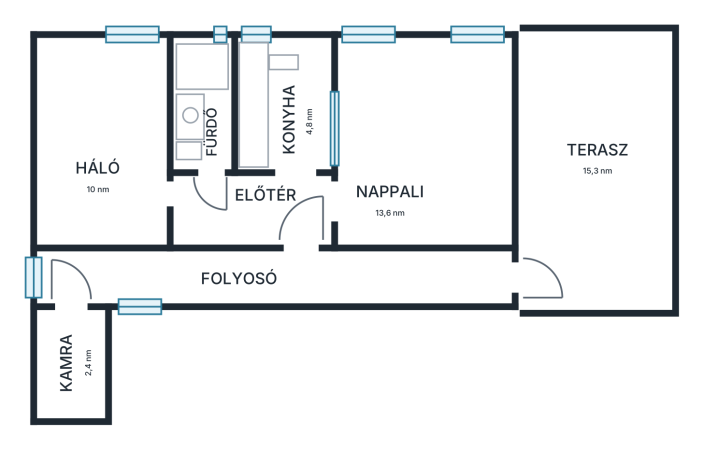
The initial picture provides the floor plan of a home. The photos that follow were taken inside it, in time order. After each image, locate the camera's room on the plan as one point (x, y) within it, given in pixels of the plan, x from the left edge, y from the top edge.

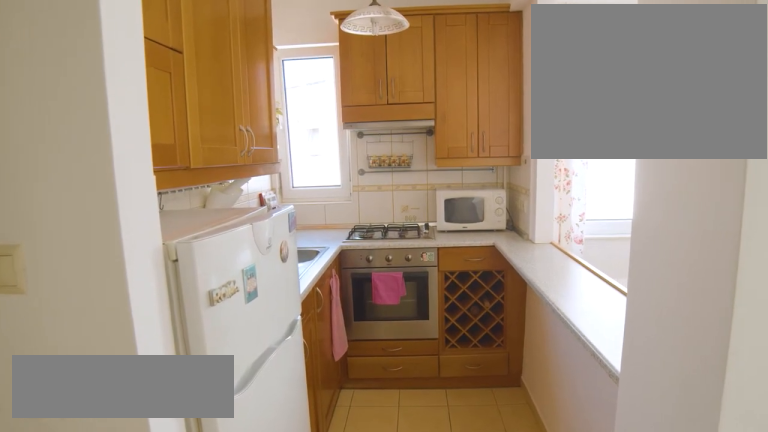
(283, 103)
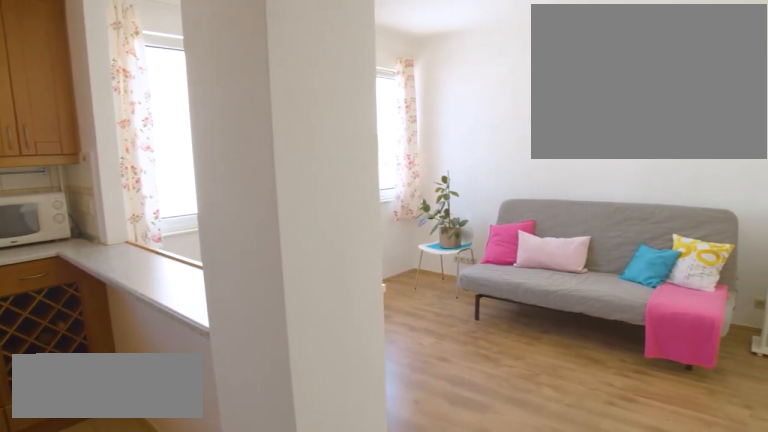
(422, 137)
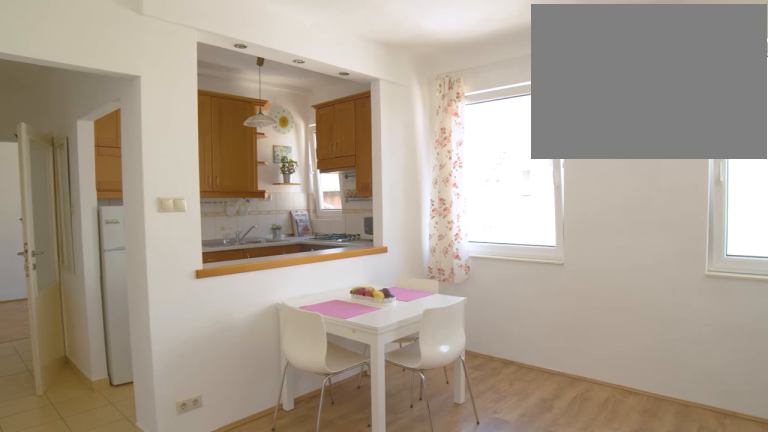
(421, 137)
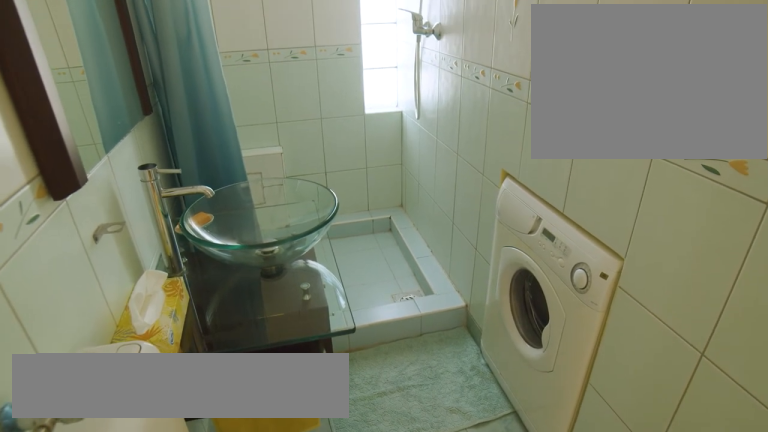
(200, 104)
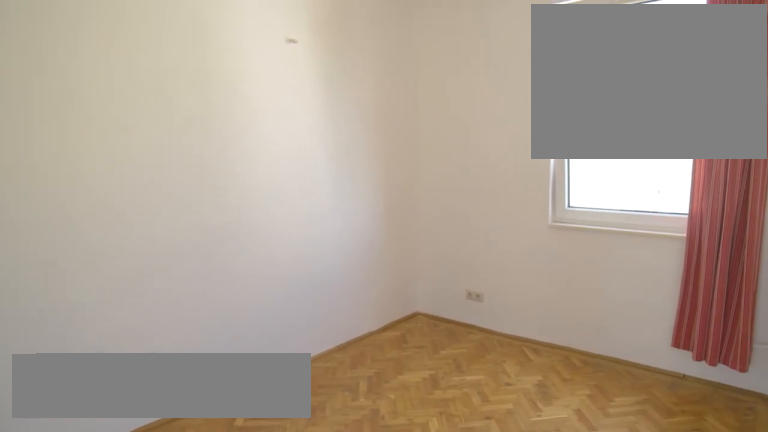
(100, 135)
